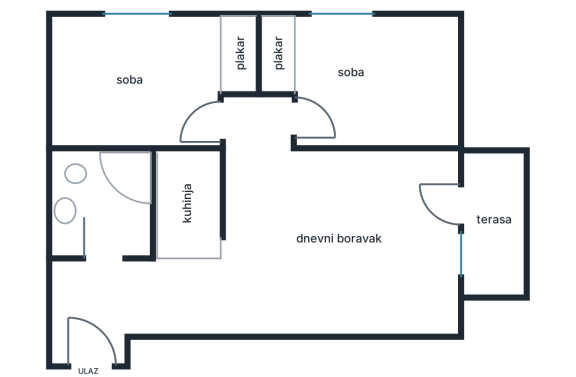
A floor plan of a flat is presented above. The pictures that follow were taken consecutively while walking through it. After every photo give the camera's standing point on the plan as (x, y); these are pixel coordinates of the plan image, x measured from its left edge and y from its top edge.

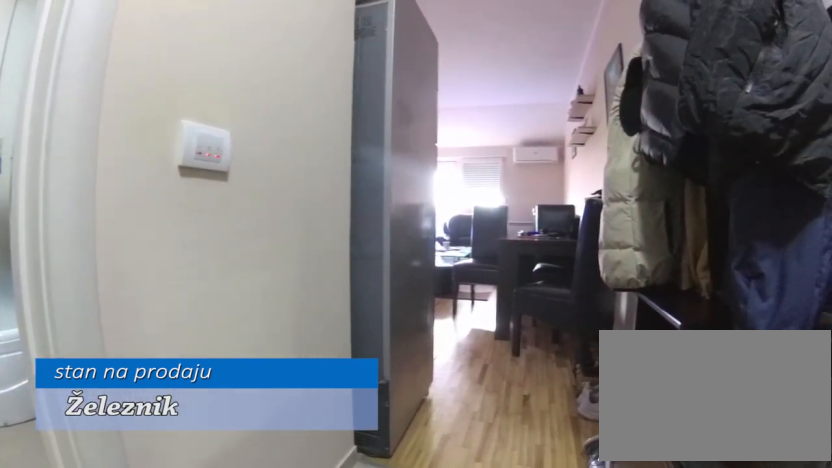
(74, 317)
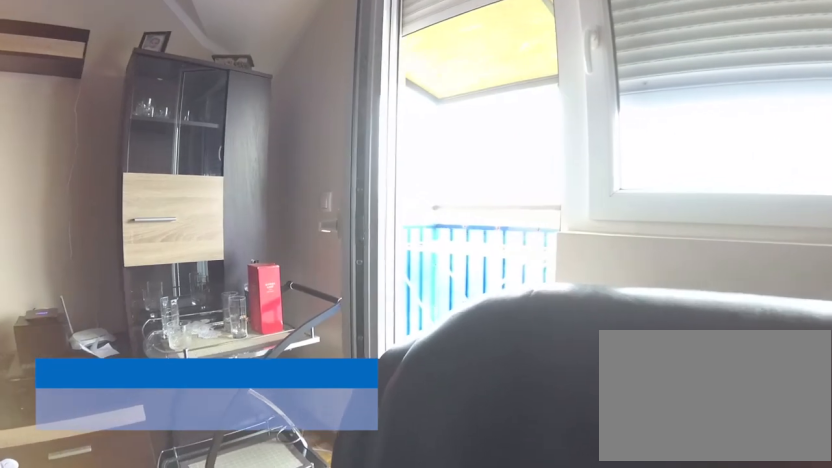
(366, 251)
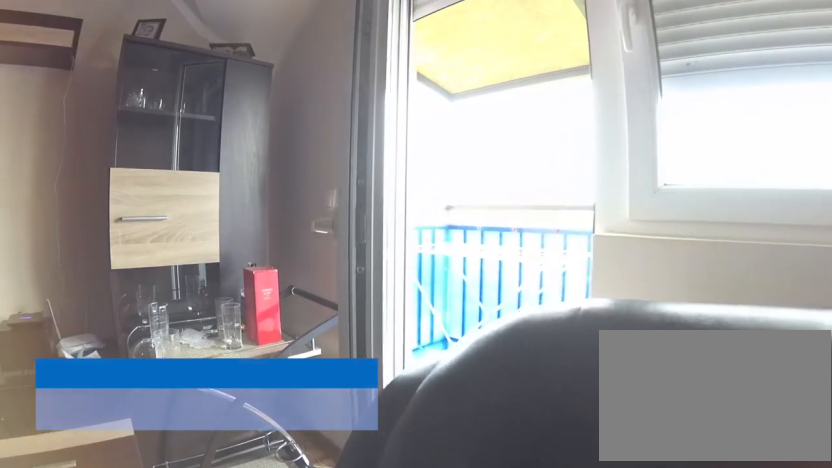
(371, 249)
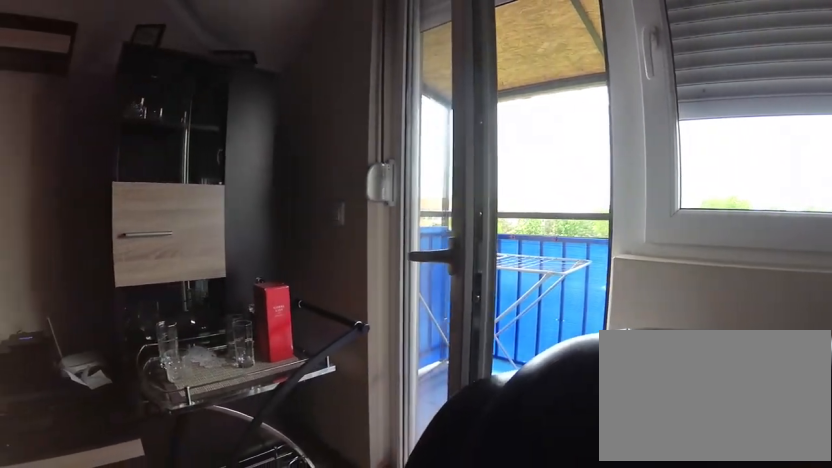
(381, 245)
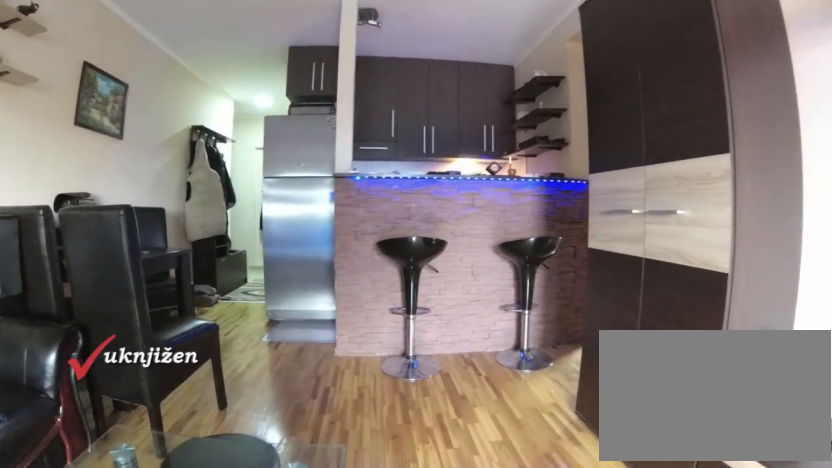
(378, 230)
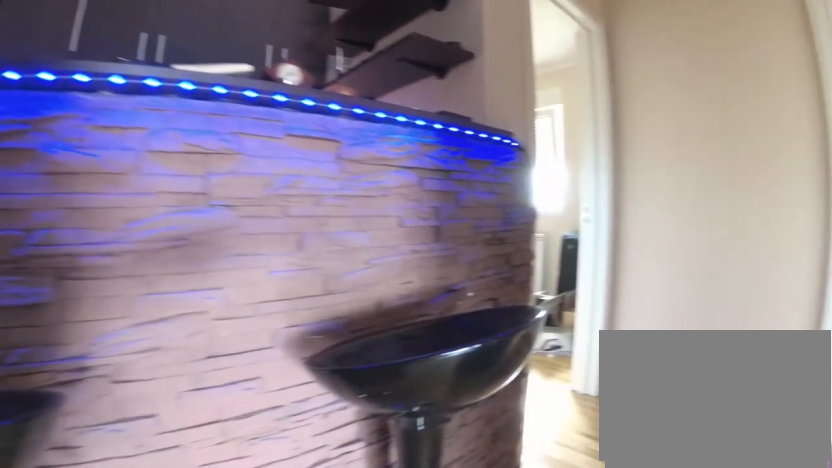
(281, 204)
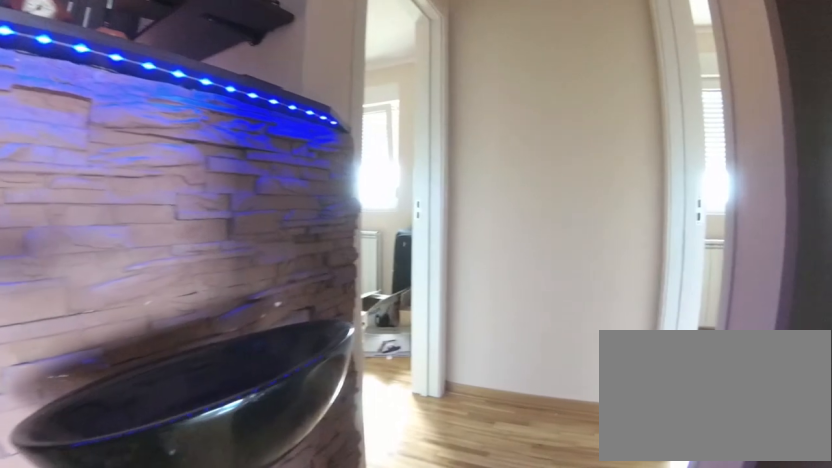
(265, 194)
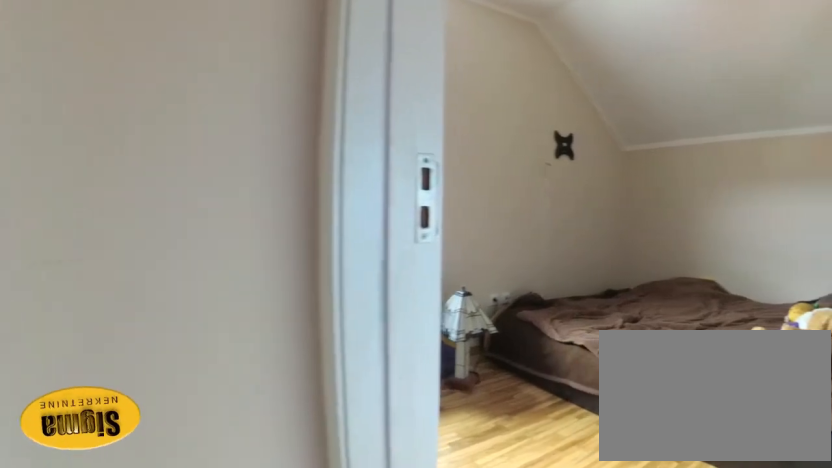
(252, 139)
